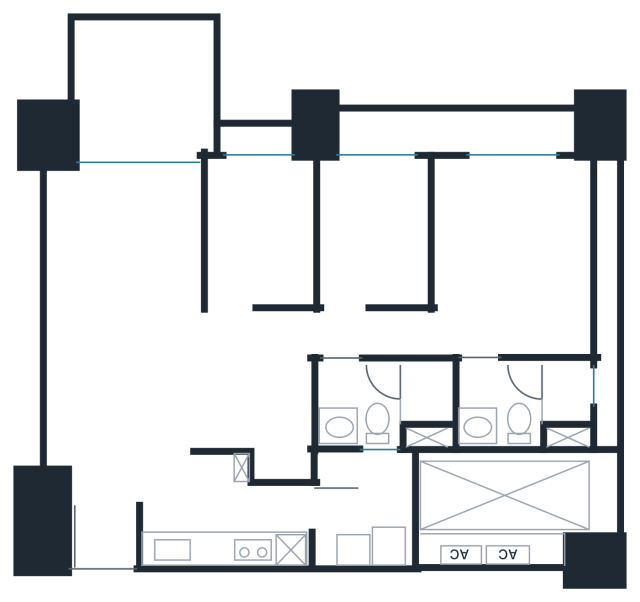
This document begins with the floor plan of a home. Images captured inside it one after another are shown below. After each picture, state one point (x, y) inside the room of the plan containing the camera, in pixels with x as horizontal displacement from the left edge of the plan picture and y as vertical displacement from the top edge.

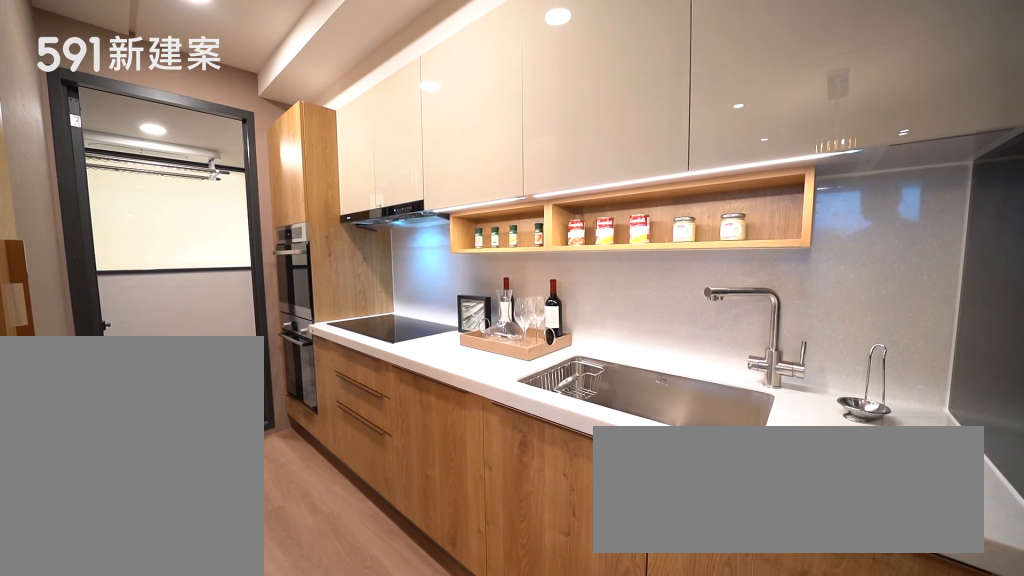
(232, 526)
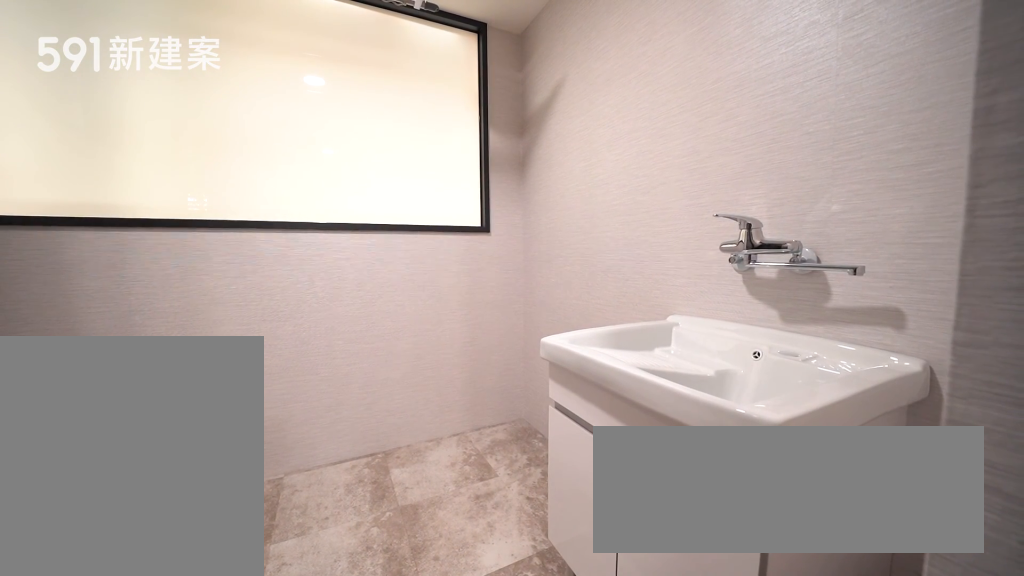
(370, 507)
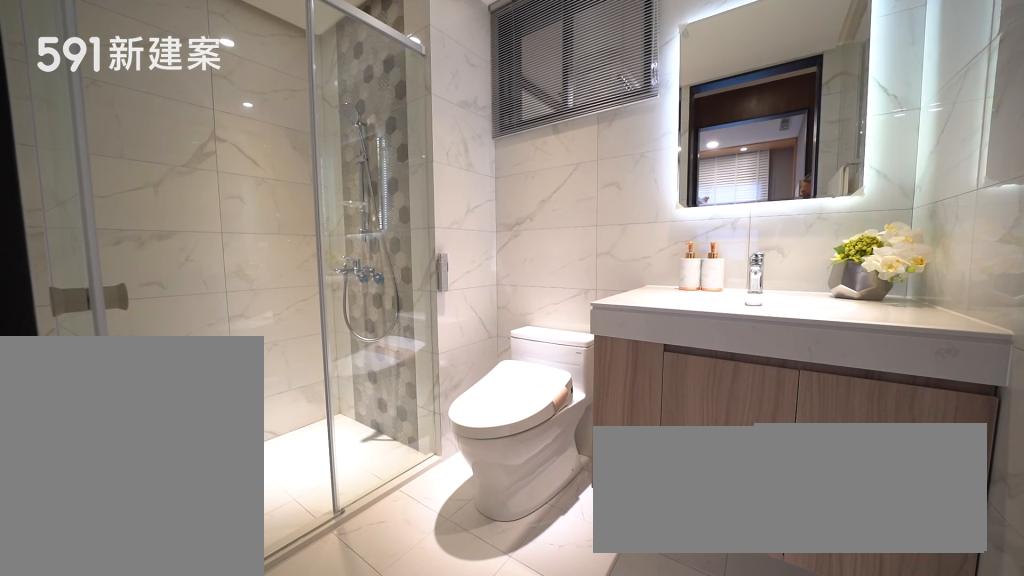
(388, 406)
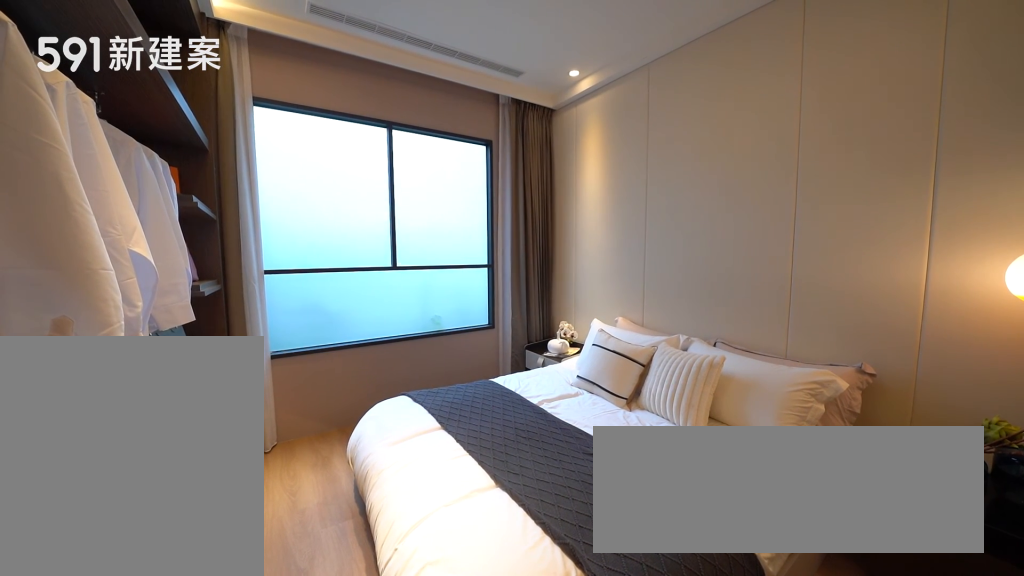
(517, 256)
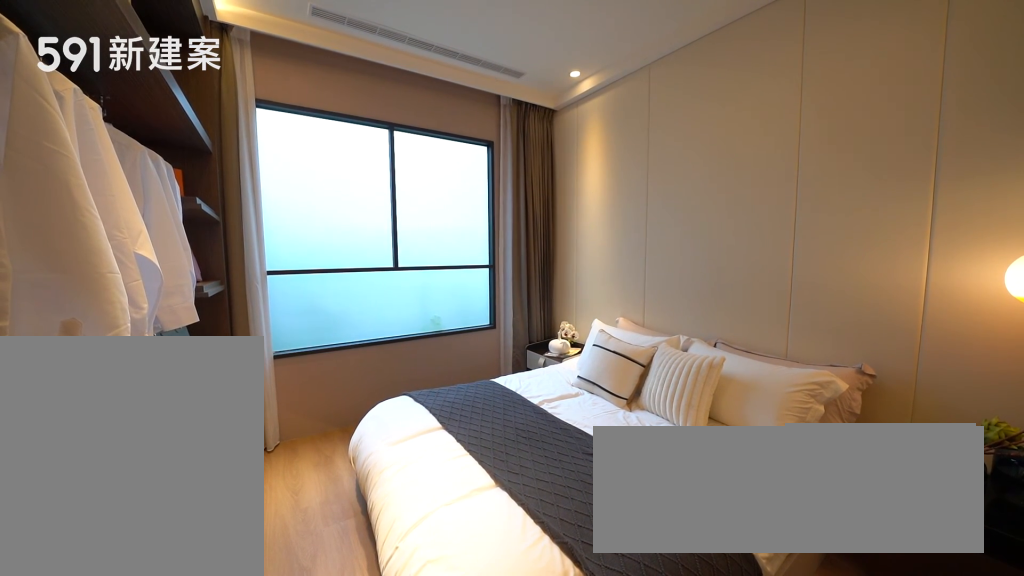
(517, 256)
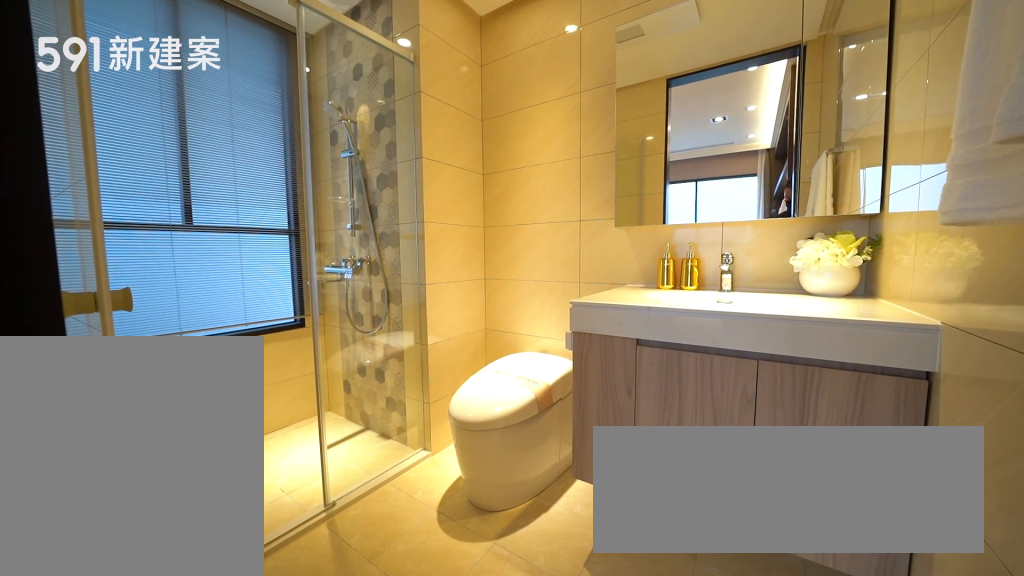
(531, 405)
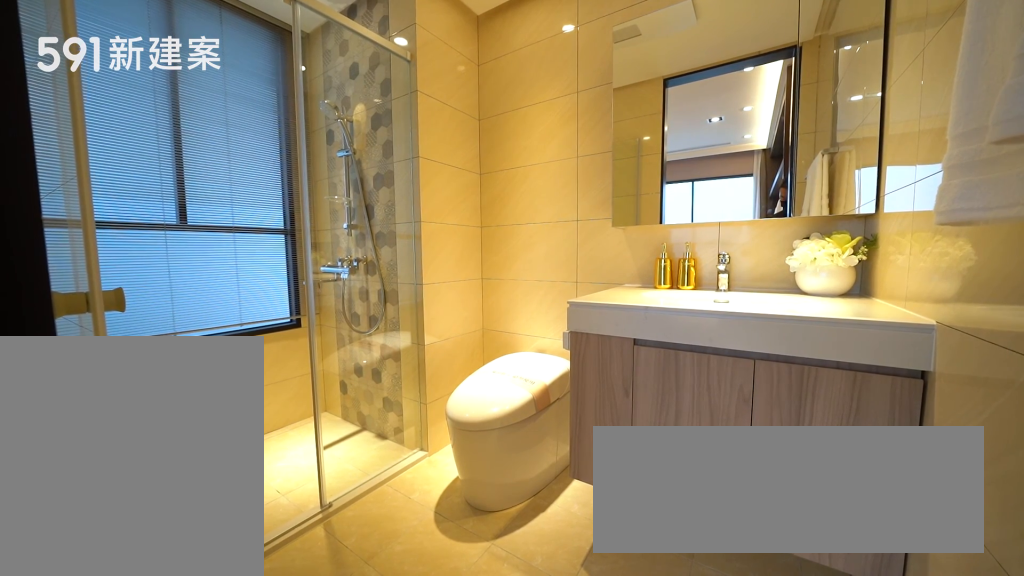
(531, 405)
